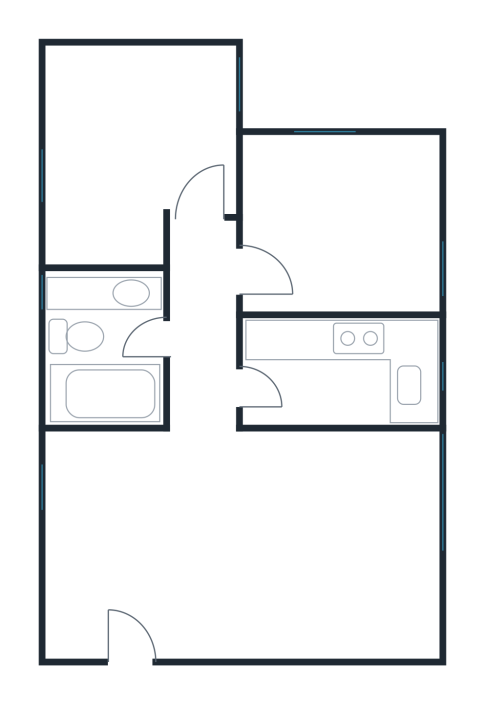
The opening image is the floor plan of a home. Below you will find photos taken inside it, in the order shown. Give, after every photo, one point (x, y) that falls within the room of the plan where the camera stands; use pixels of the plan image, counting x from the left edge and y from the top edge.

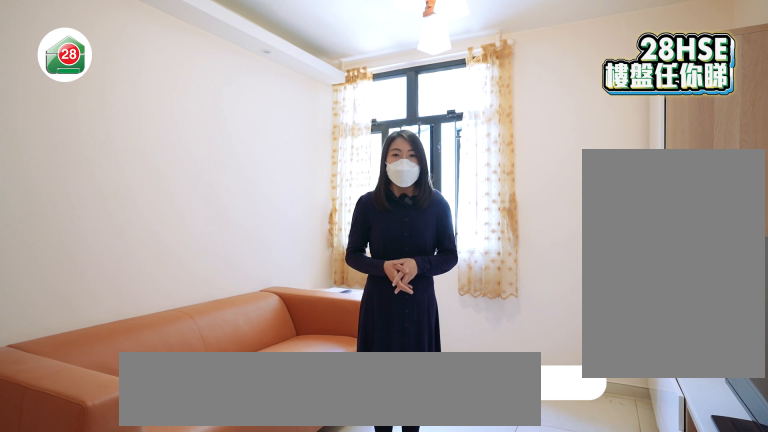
(213, 542)
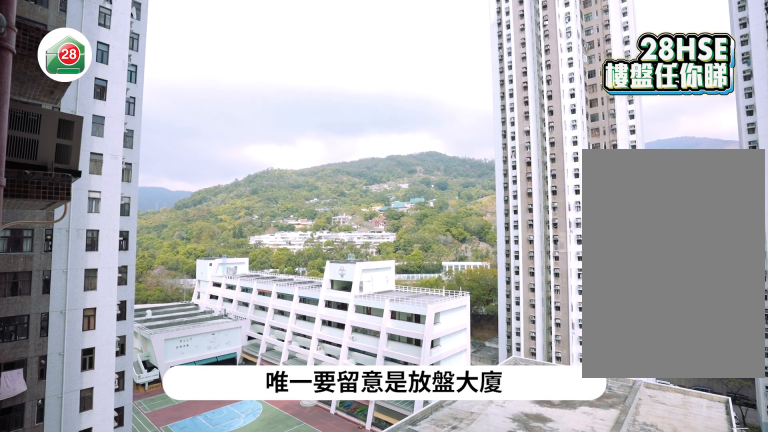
(214, 542)
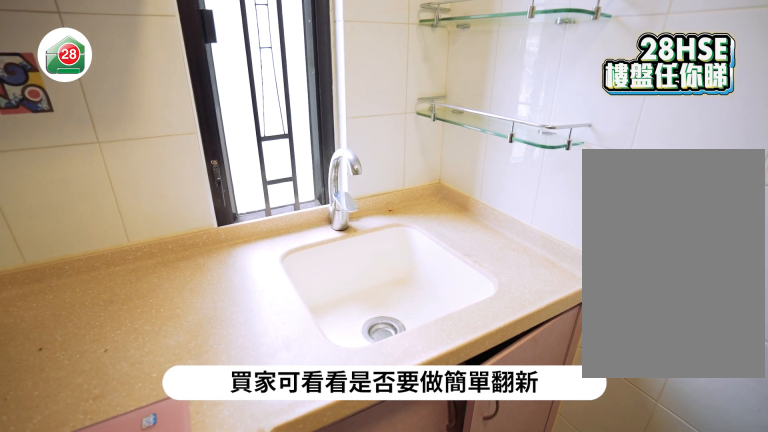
(304, 371)
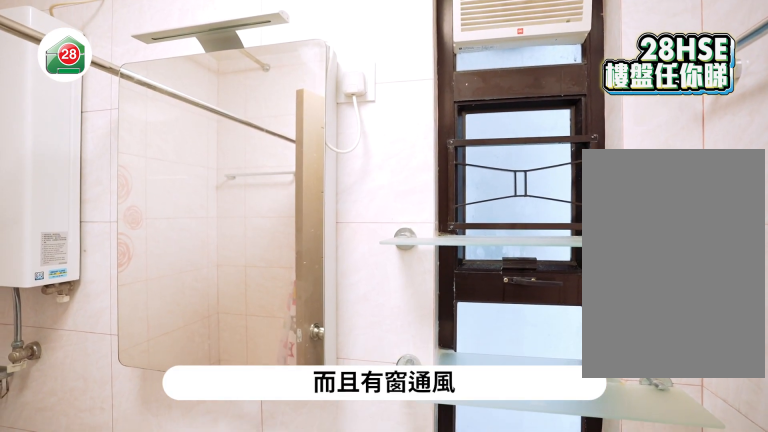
(121, 353)
